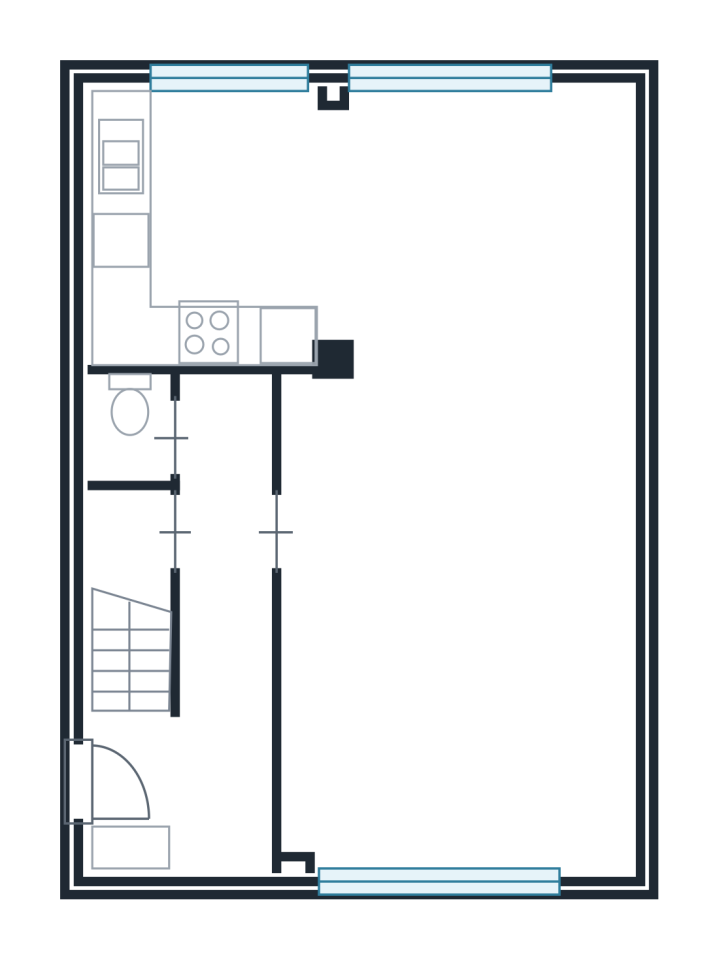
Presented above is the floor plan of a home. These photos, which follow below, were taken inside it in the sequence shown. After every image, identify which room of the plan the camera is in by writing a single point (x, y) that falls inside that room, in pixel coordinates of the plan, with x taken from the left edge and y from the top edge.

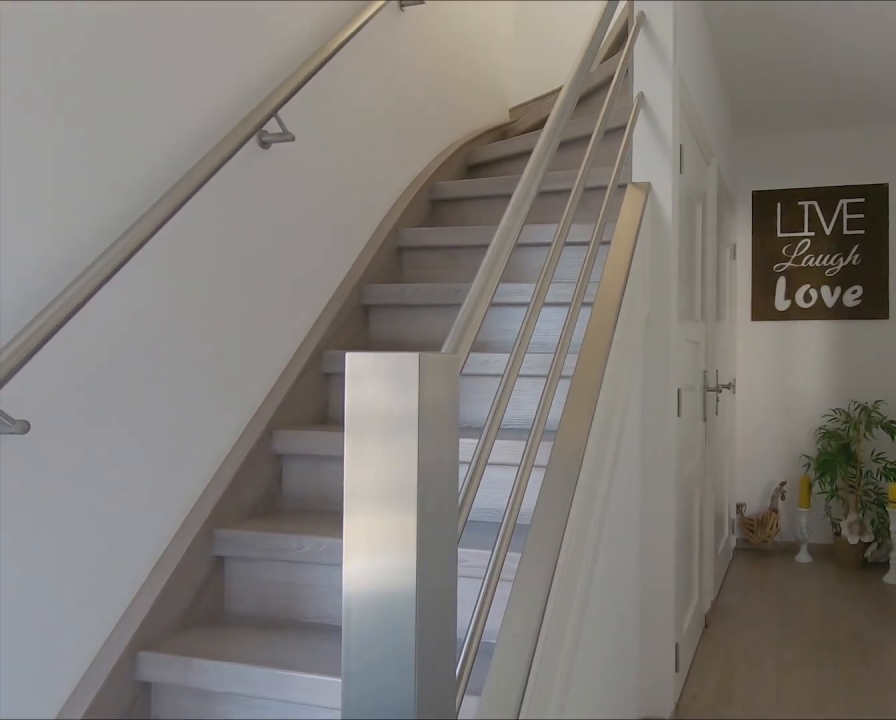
(208, 649)
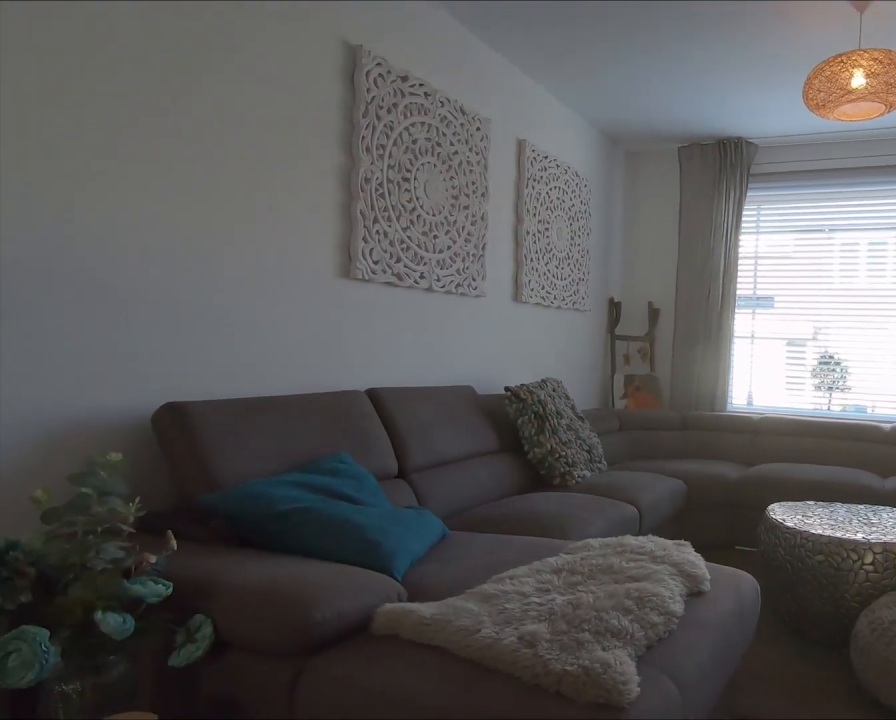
(465, 496)
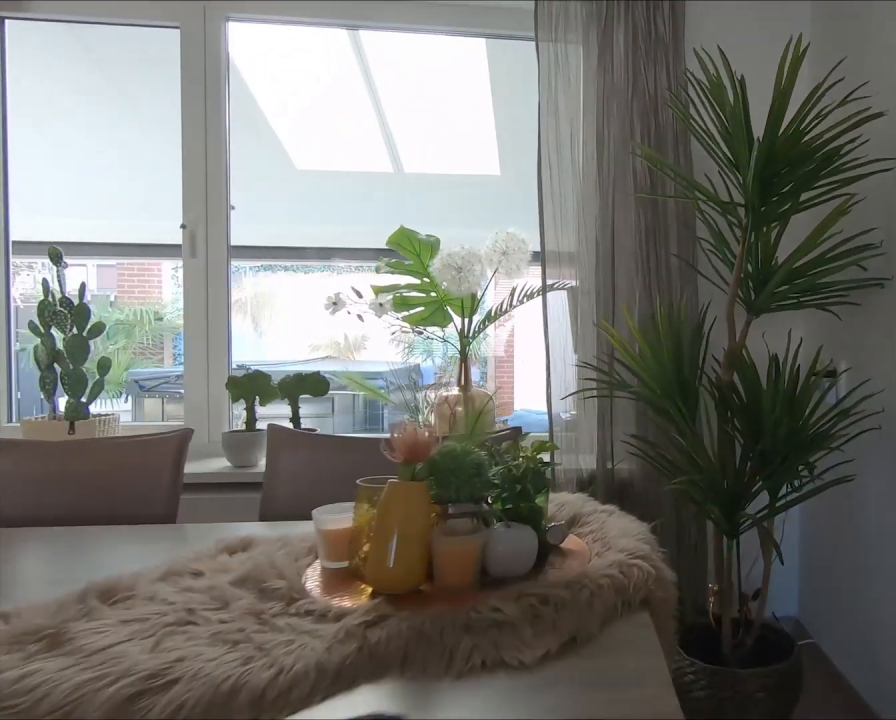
(465, 496)
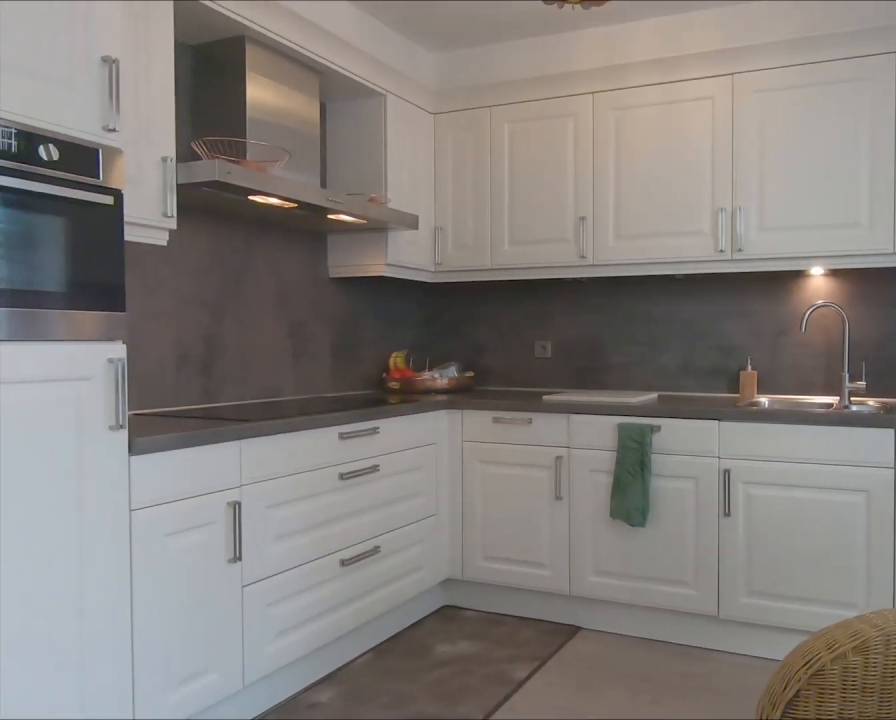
(249, 201)
